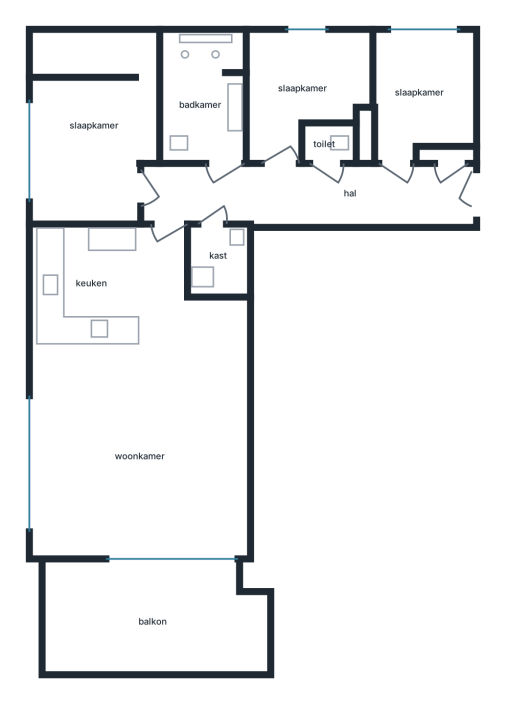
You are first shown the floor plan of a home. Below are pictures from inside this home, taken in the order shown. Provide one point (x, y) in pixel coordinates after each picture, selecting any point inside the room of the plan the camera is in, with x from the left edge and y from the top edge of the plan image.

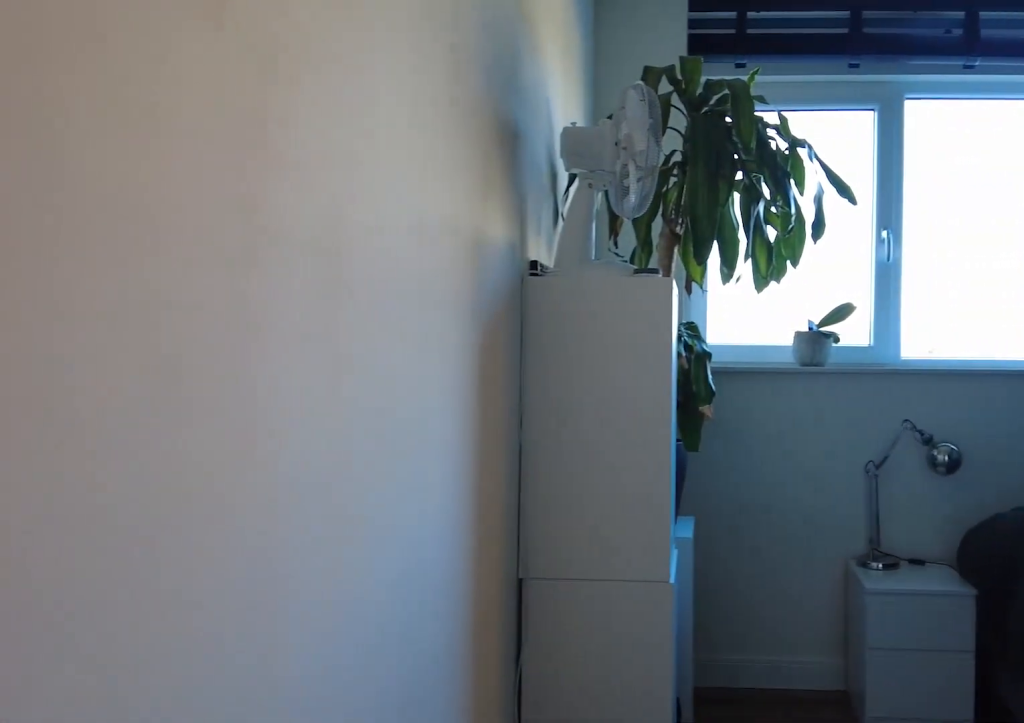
(417, 97)
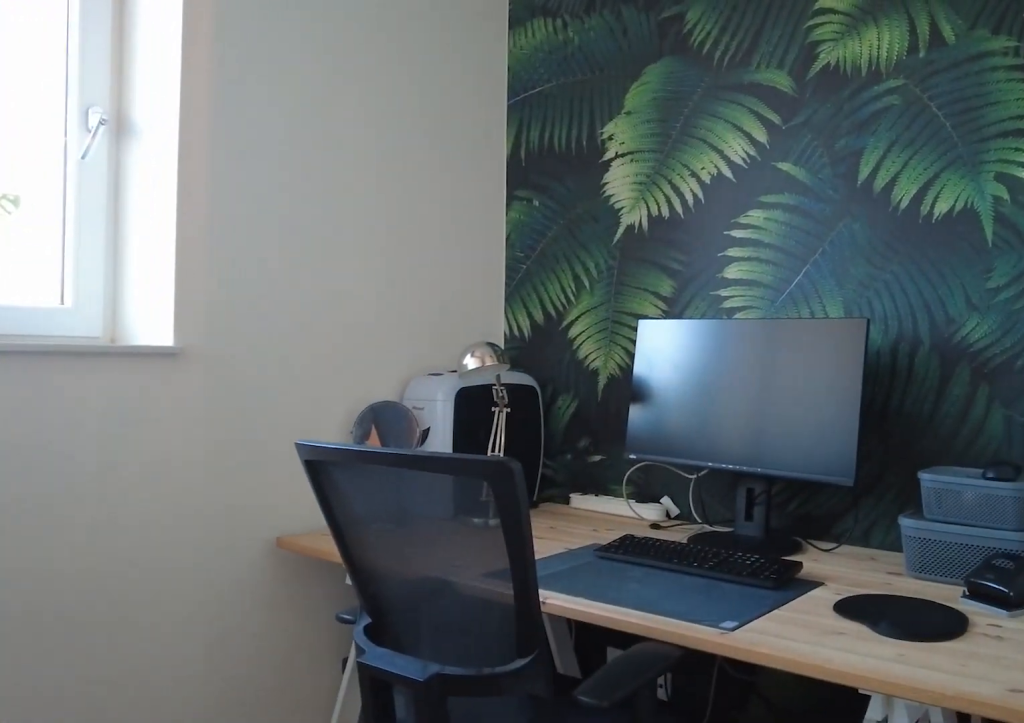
(302, 88)
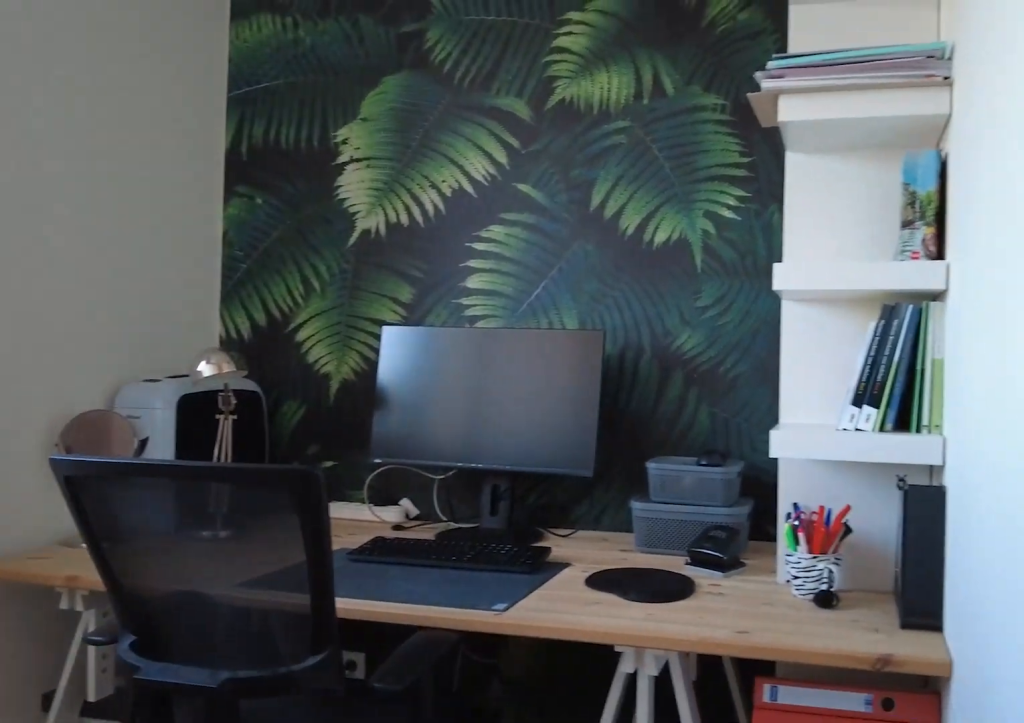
(302, 88)
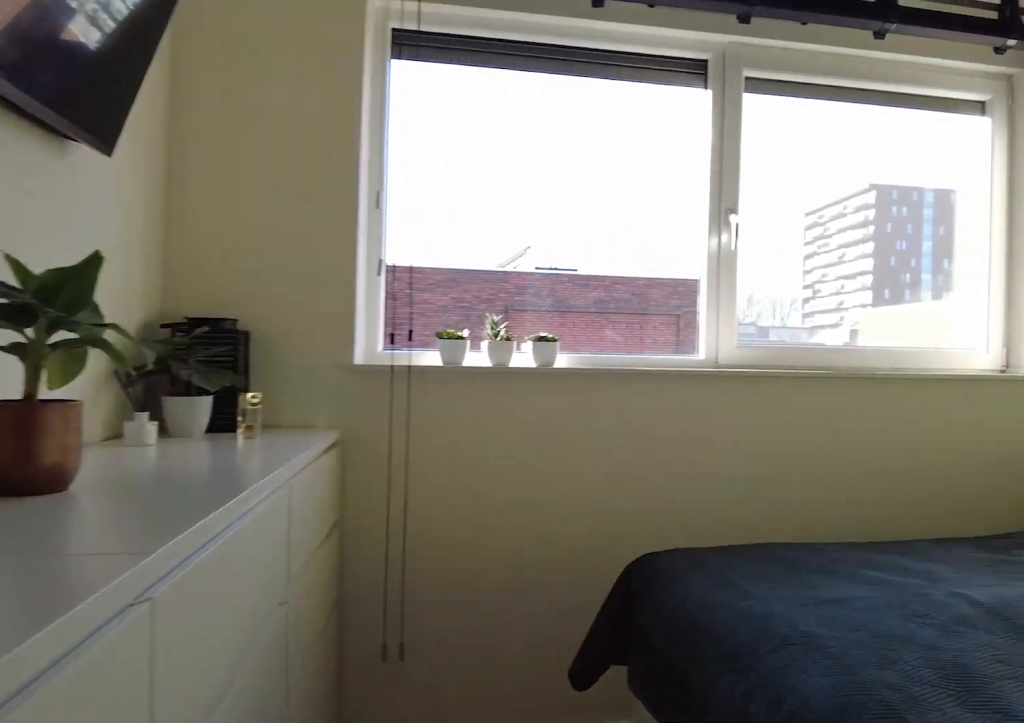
(93, 125)
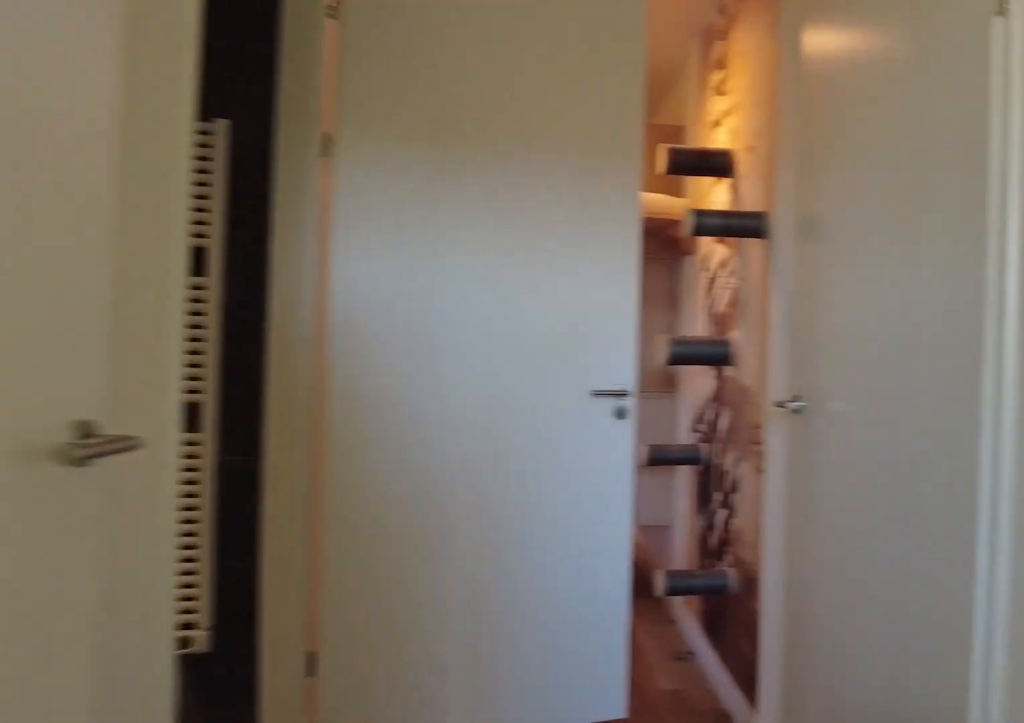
(307, 193)
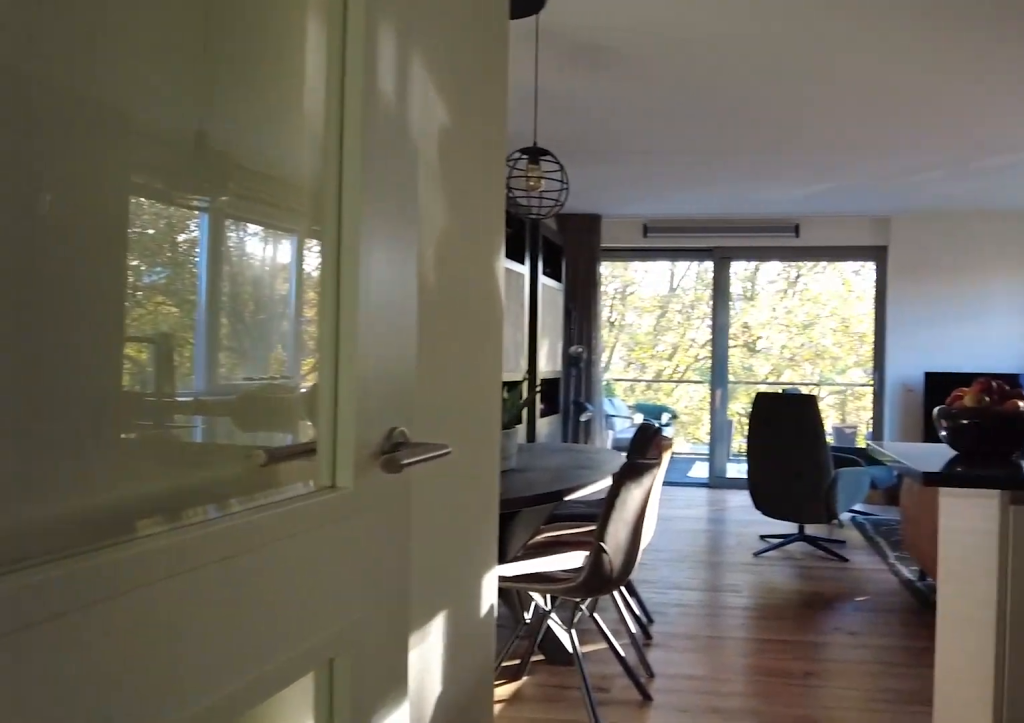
(135, 399)
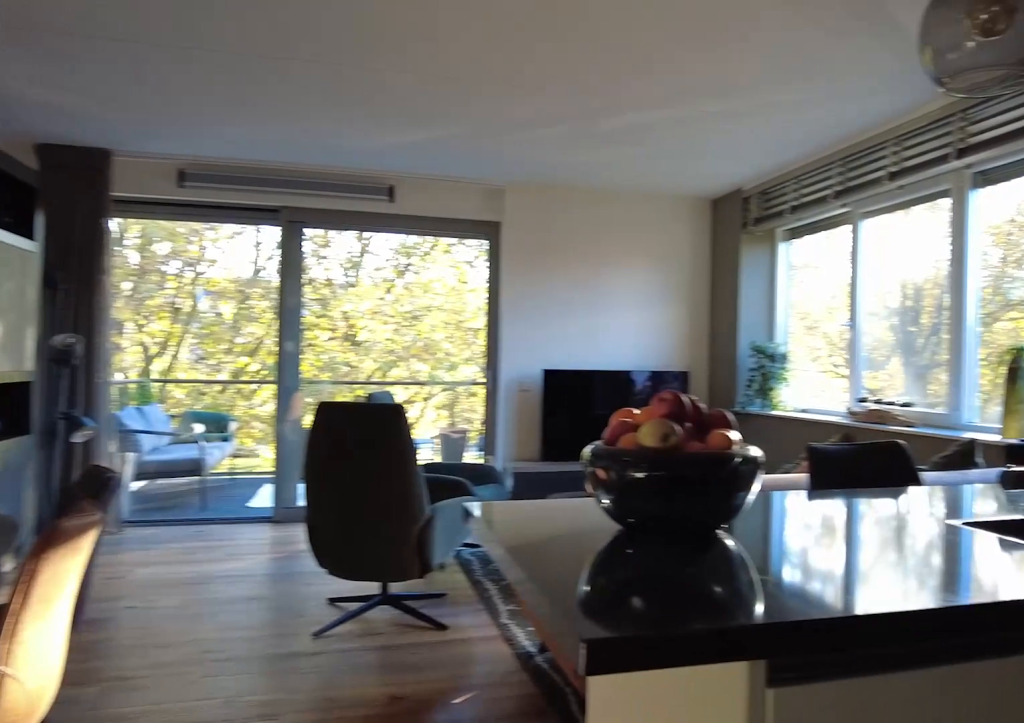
(135, 399)
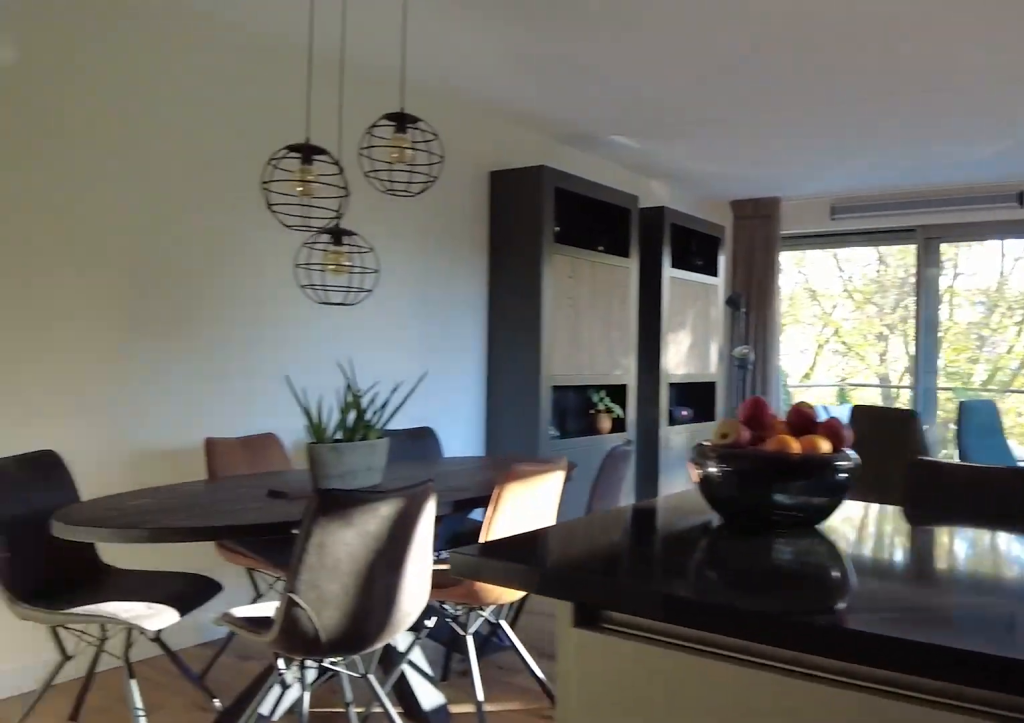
(135, 399)
